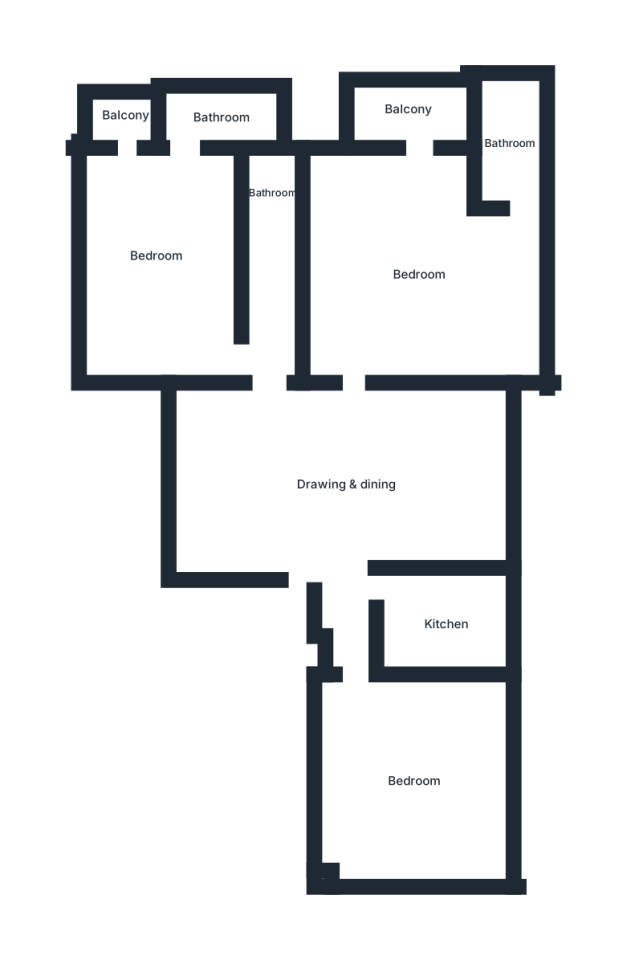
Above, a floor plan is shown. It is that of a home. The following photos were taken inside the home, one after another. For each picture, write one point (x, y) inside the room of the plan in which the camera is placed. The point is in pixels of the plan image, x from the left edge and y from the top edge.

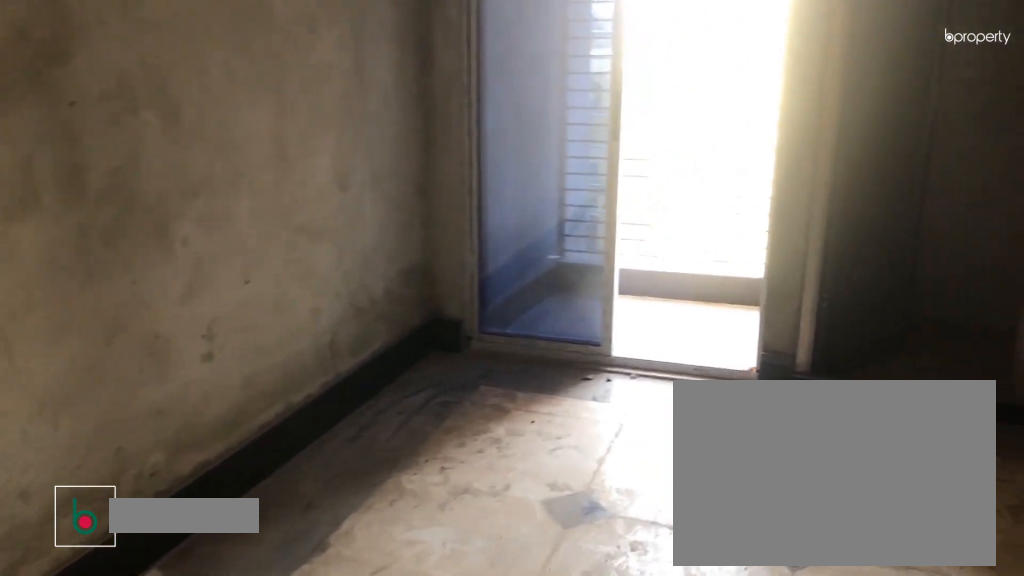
(157, 254)
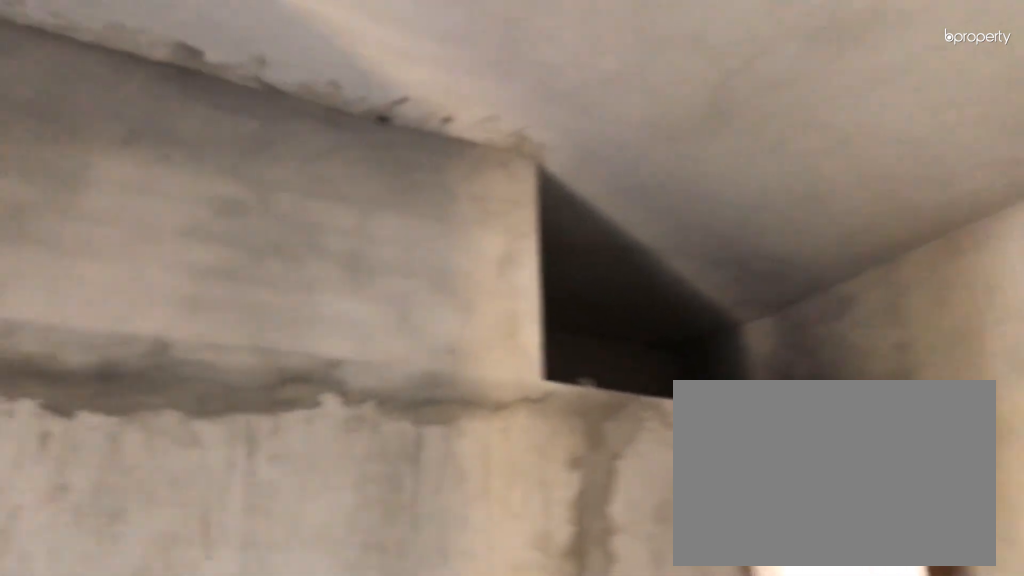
(157, 254)
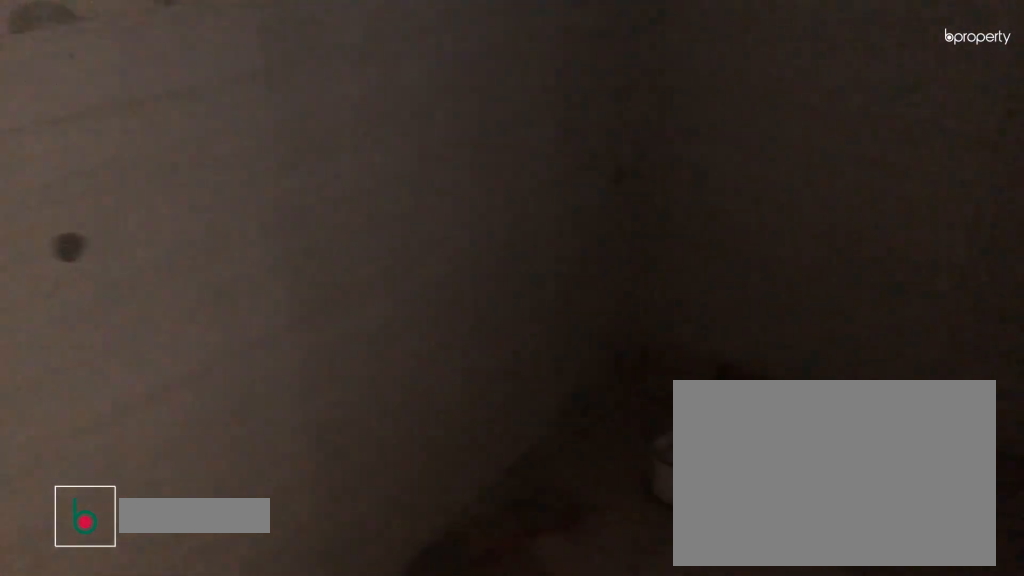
(226, 114)
